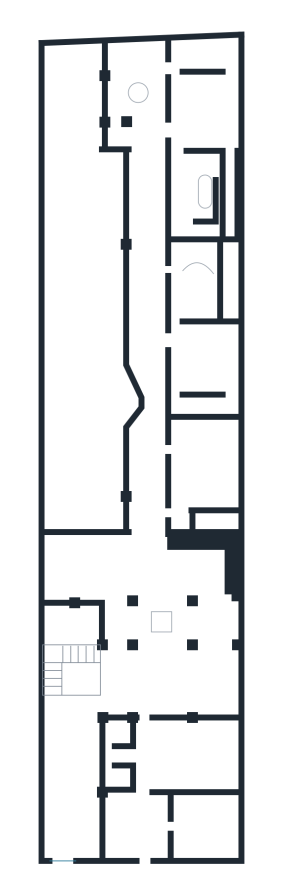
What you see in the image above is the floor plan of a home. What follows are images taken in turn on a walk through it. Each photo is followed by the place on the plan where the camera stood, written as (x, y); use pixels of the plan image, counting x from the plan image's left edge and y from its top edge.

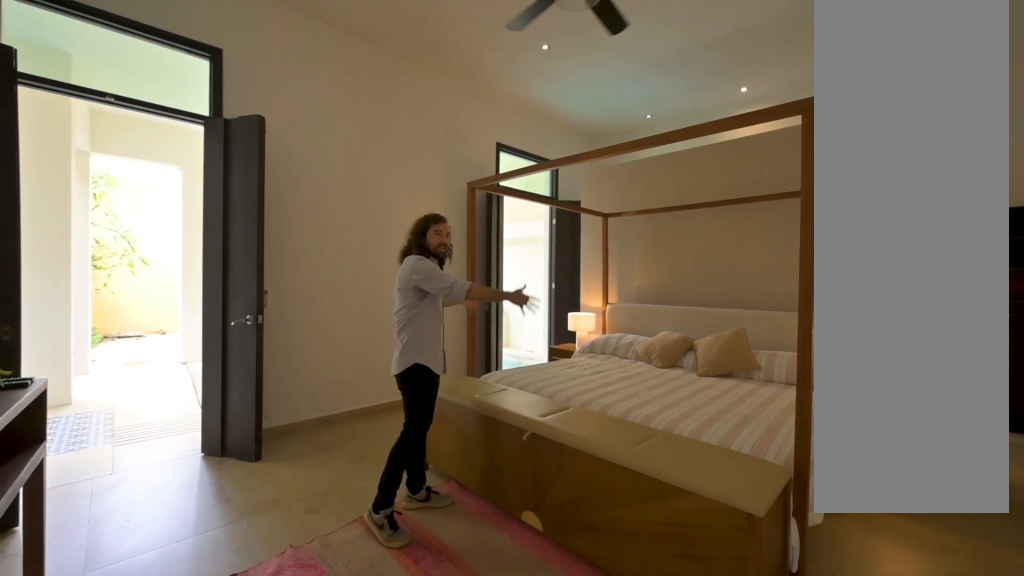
(214, 136)
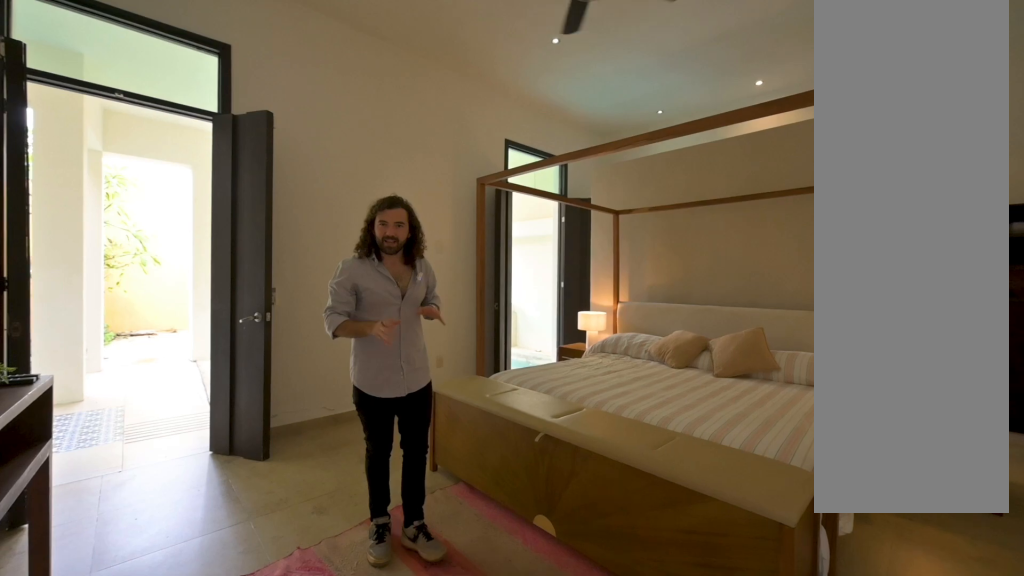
(214, 136)
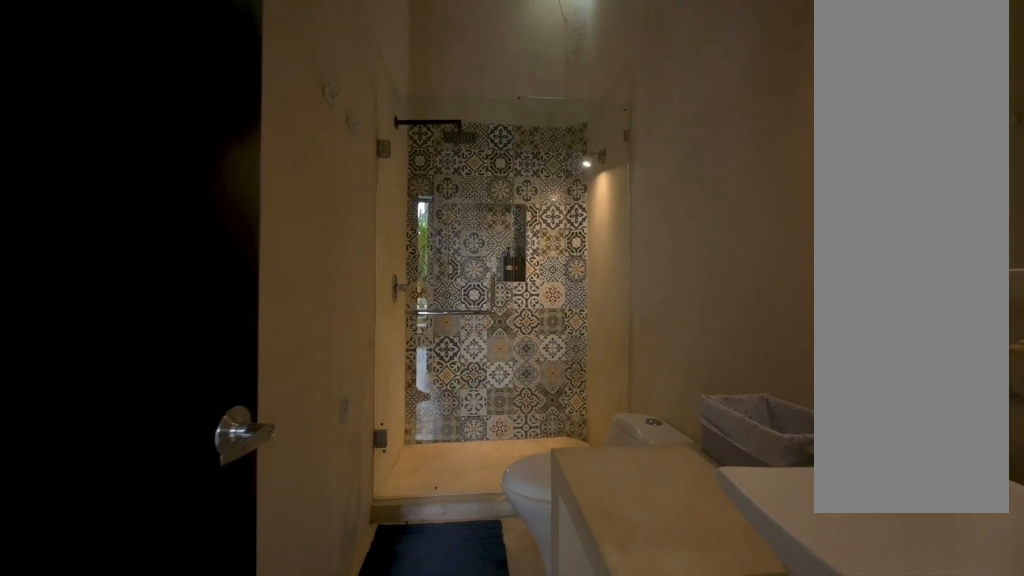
(188, 196)
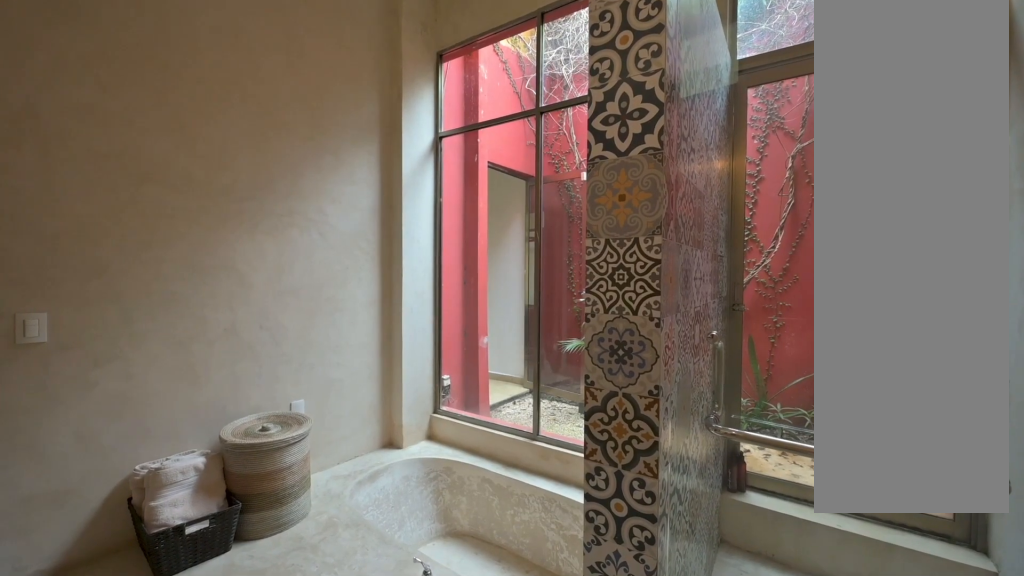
(188, 196)
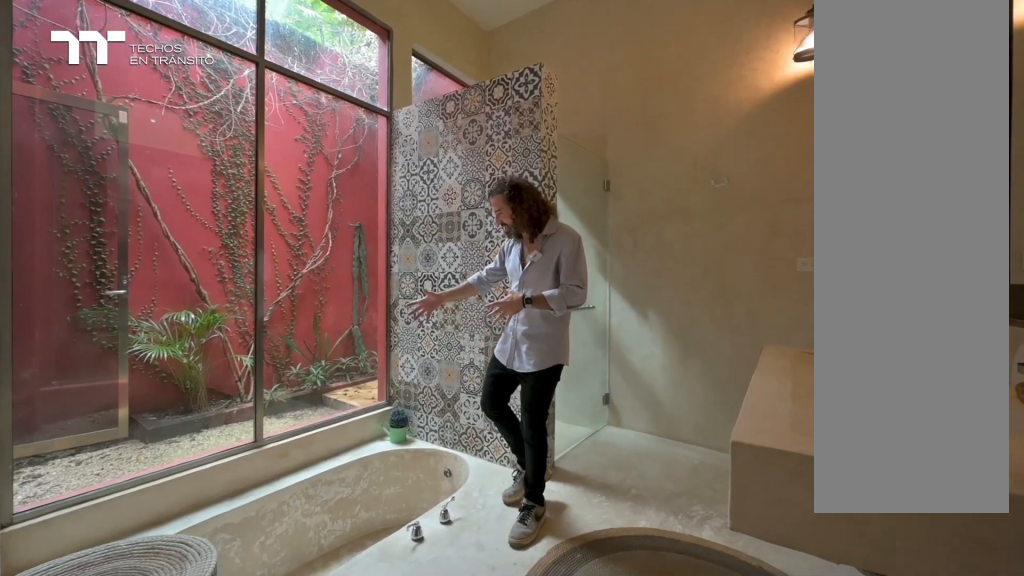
(188, 196)
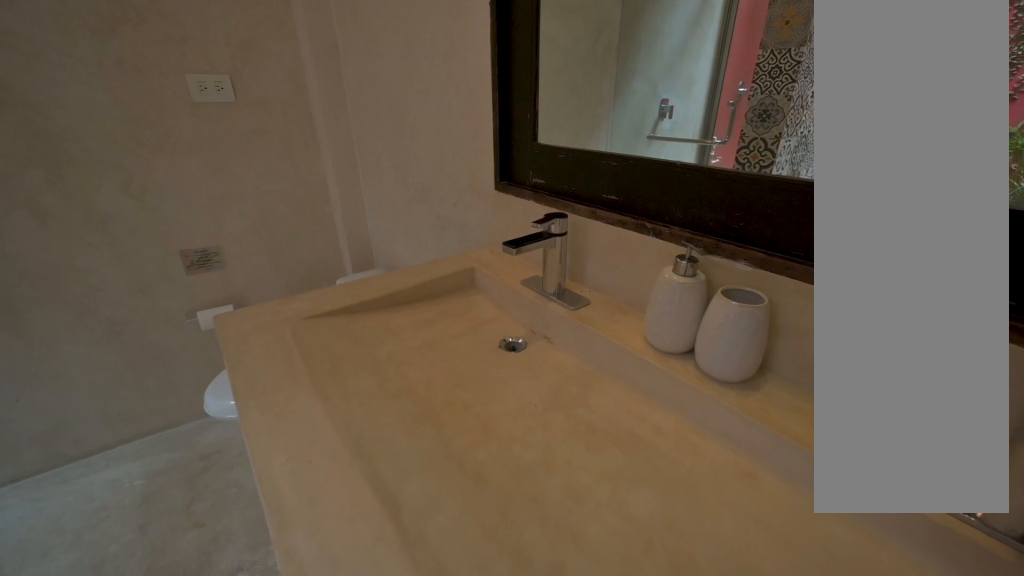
(188, 196)
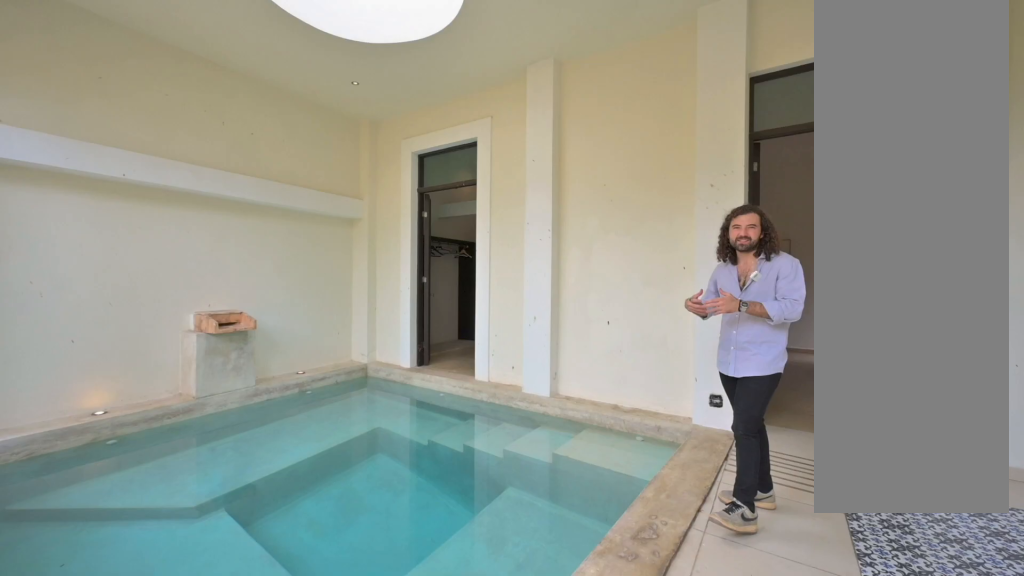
(156, 129)
